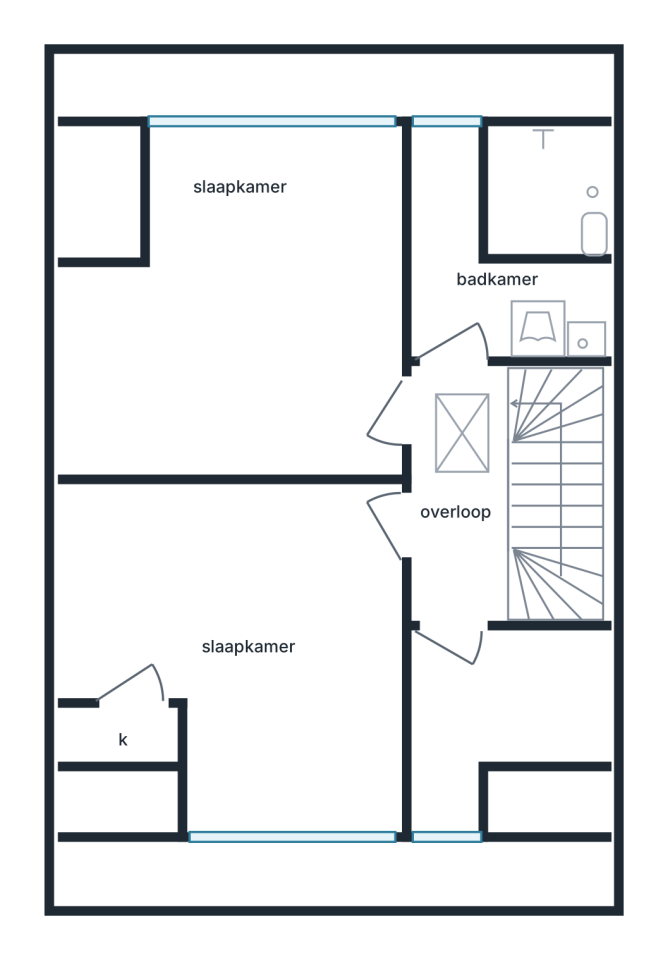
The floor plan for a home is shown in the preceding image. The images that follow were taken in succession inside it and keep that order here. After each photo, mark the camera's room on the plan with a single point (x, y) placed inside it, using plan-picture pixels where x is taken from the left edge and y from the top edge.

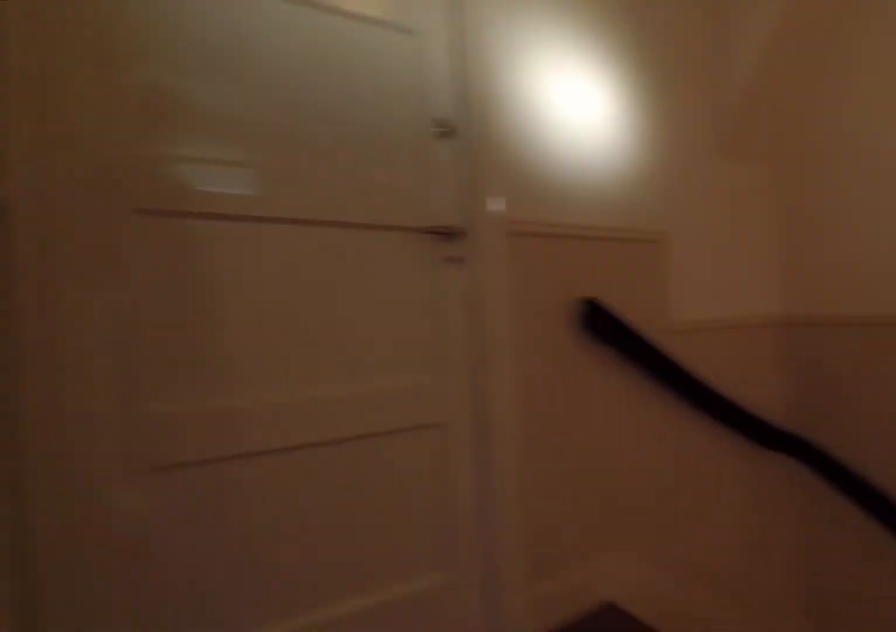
(459, 496)
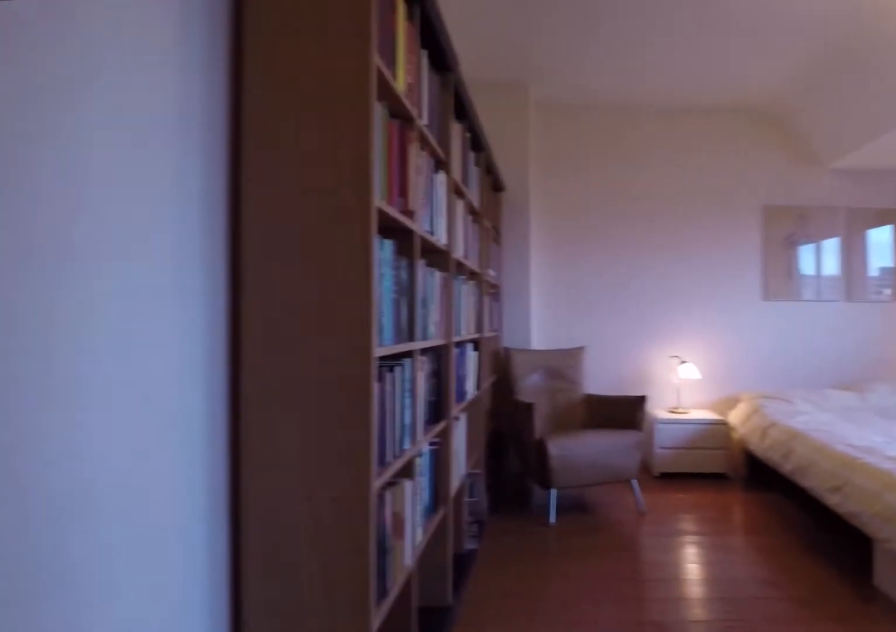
(234, 315)
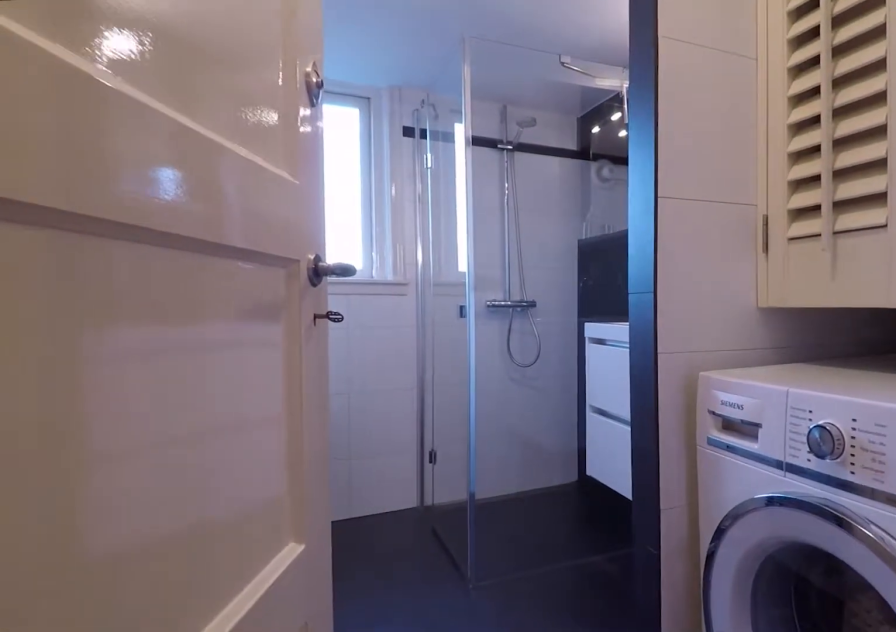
(487, 273)
